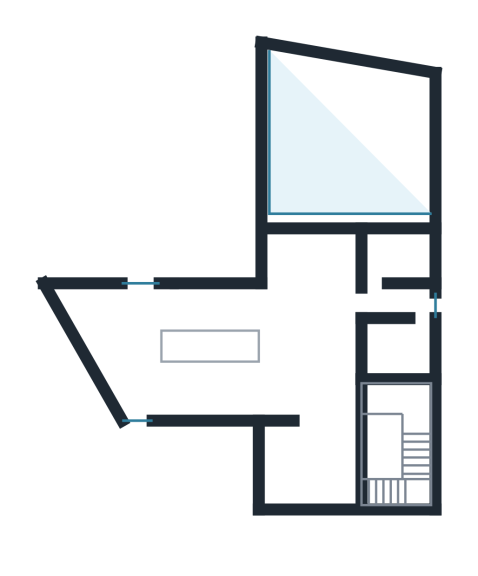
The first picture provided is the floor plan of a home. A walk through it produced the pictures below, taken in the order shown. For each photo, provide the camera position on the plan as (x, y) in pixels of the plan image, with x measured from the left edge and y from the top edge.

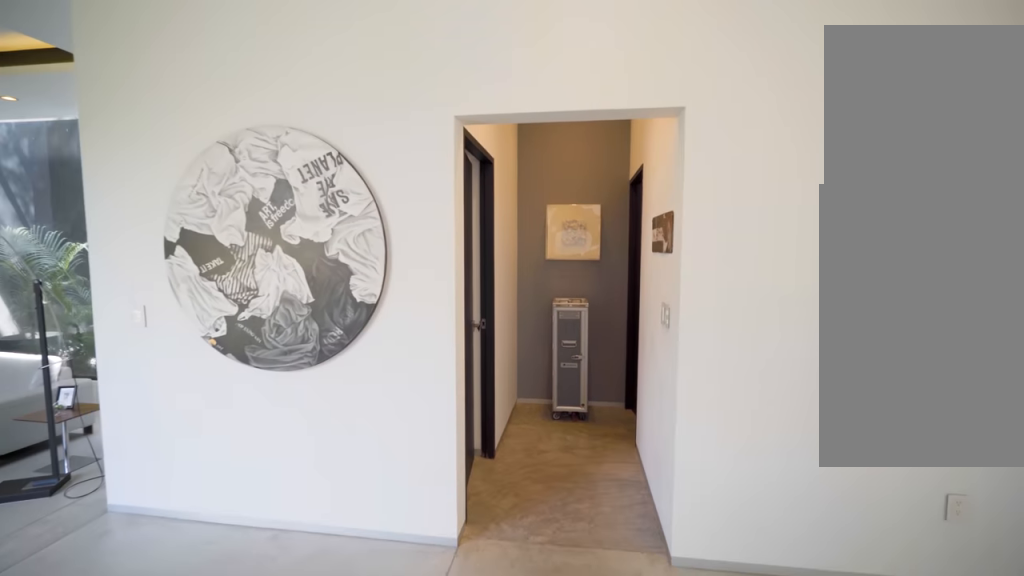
(353, 300)
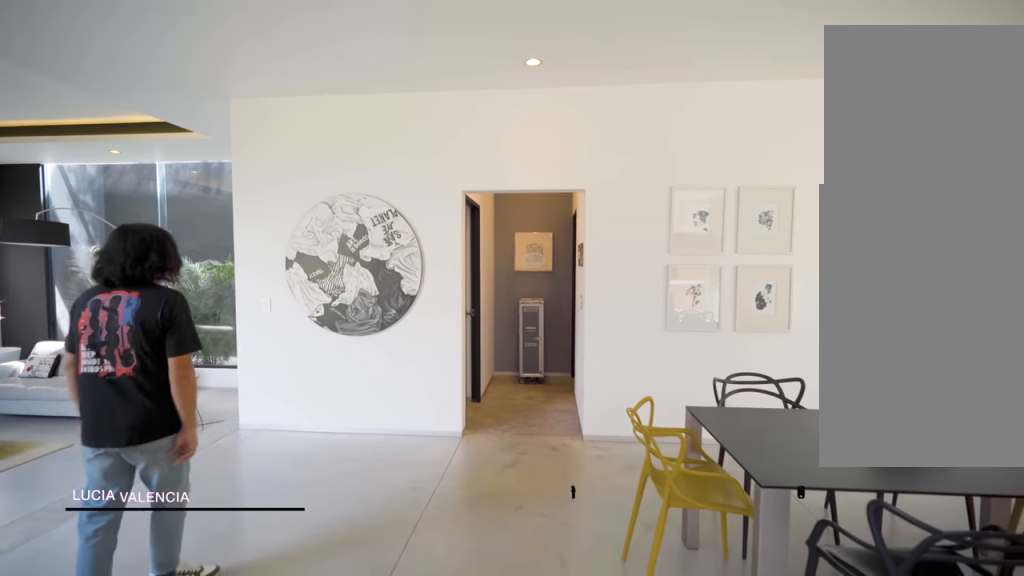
(326, 301)
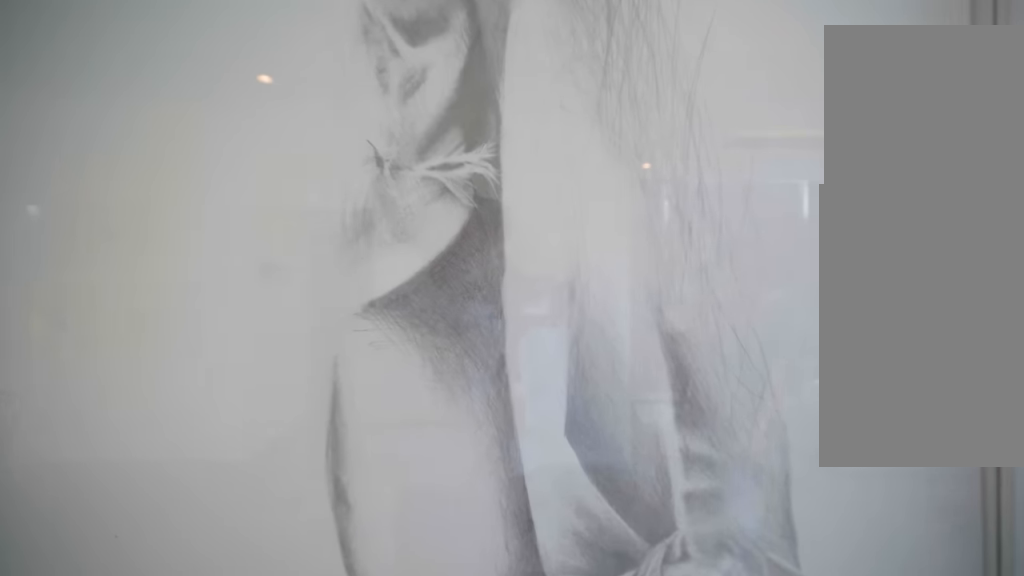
(303, 266)
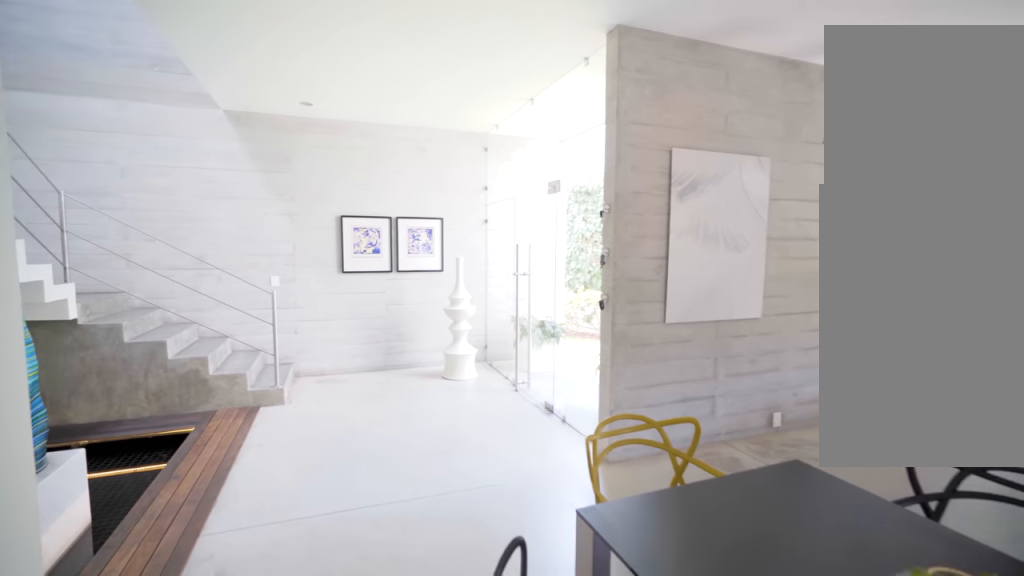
(329, 309)
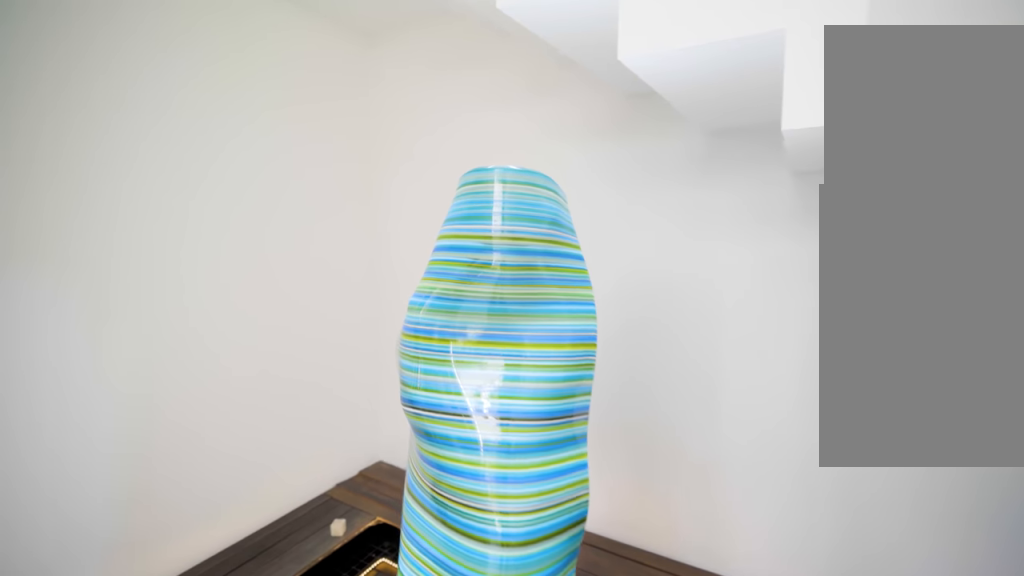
(335, 431)
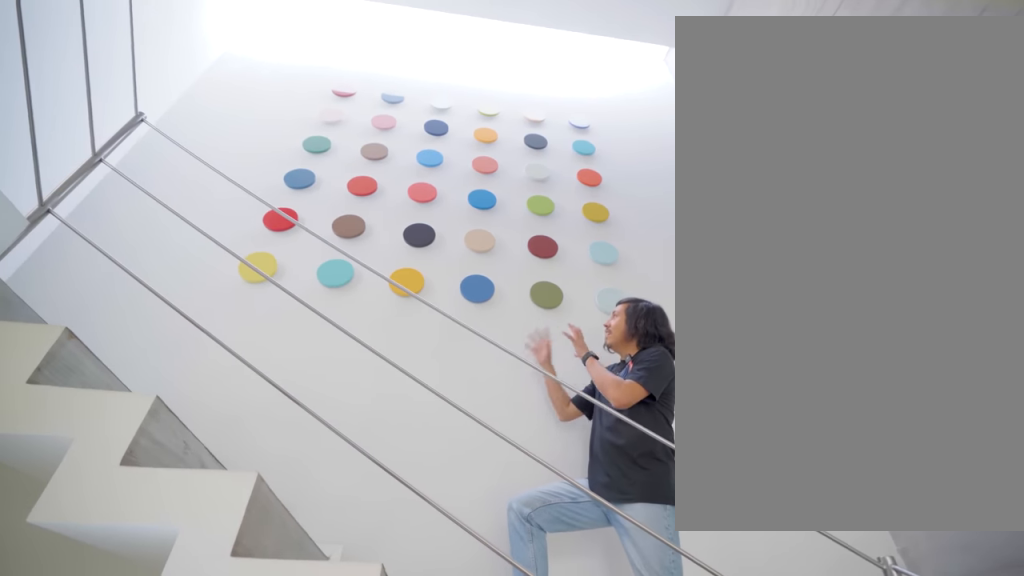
(338, 443)
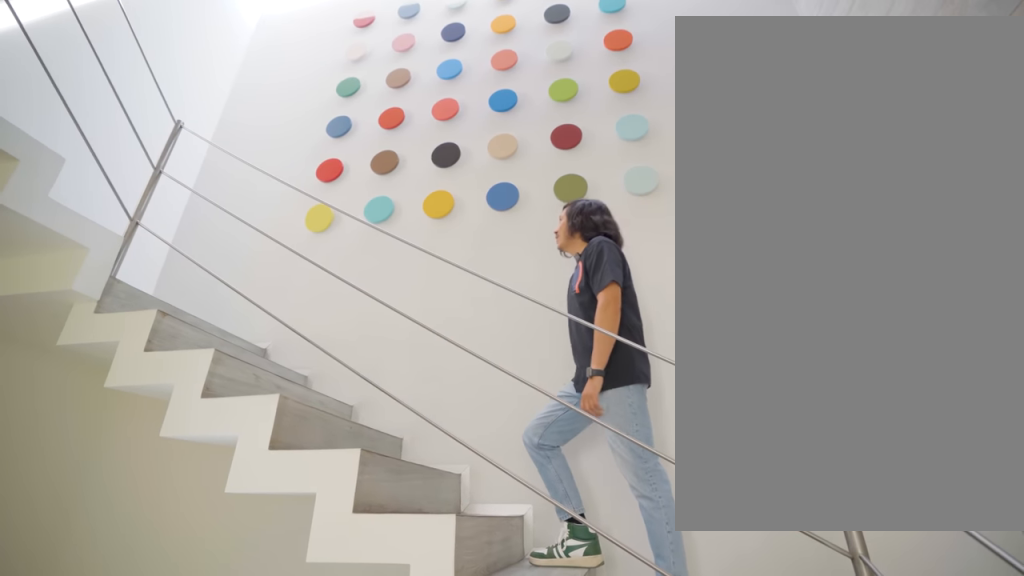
(338, 444)
